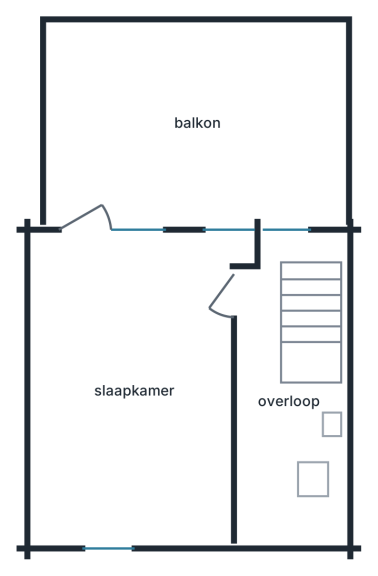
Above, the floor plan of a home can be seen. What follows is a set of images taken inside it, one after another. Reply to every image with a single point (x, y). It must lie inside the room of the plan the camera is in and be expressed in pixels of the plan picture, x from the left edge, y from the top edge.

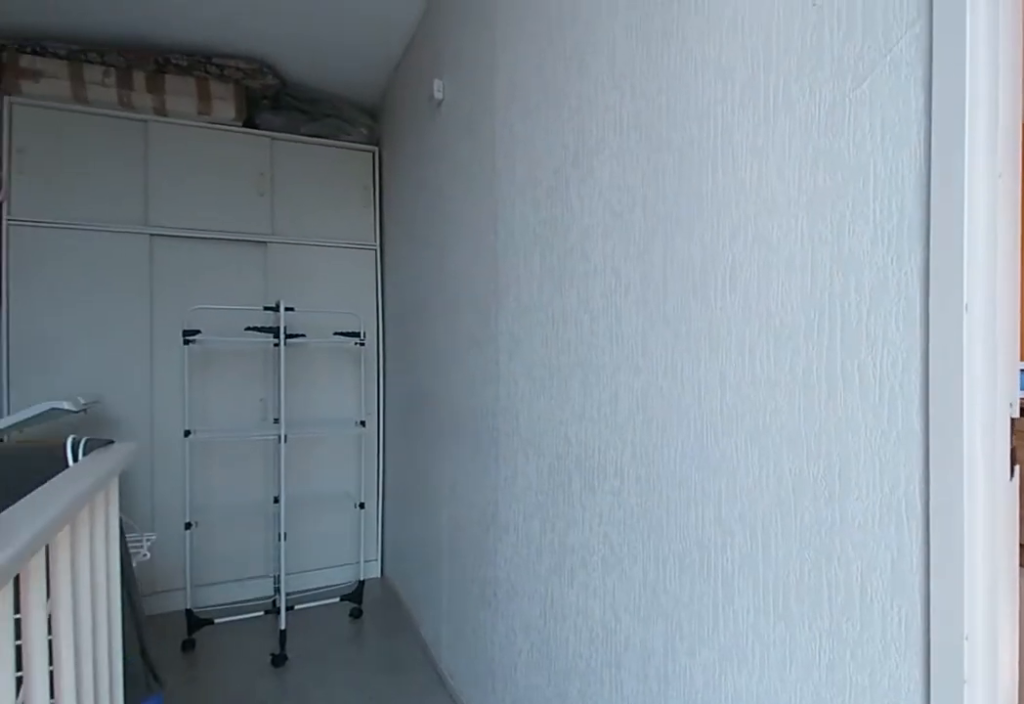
(283, 412)
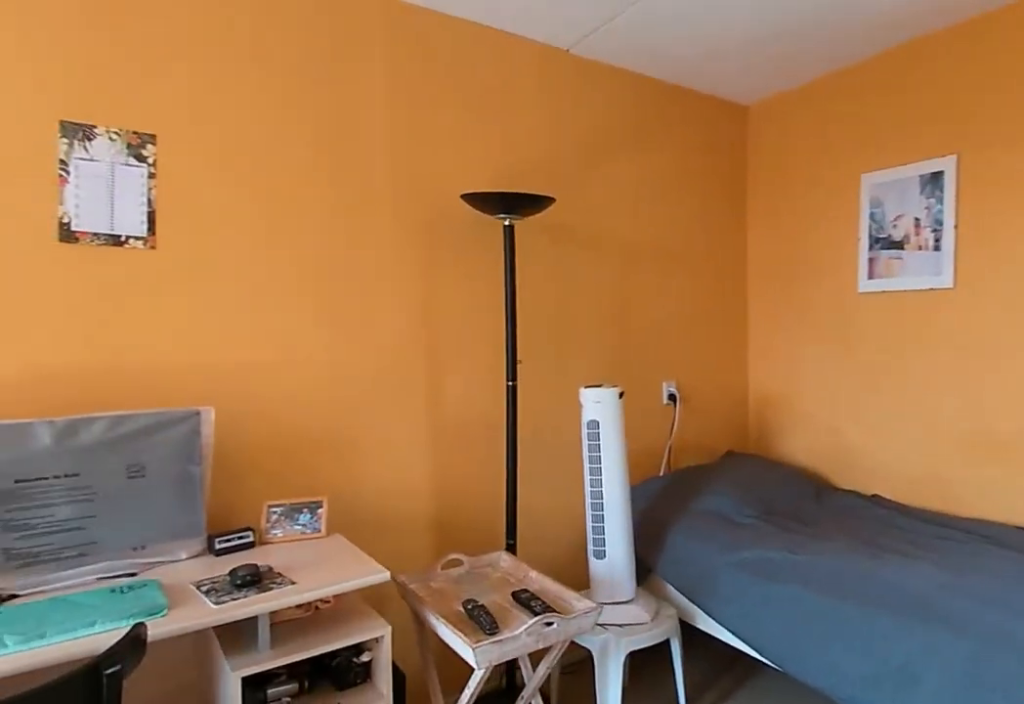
(132, 413)
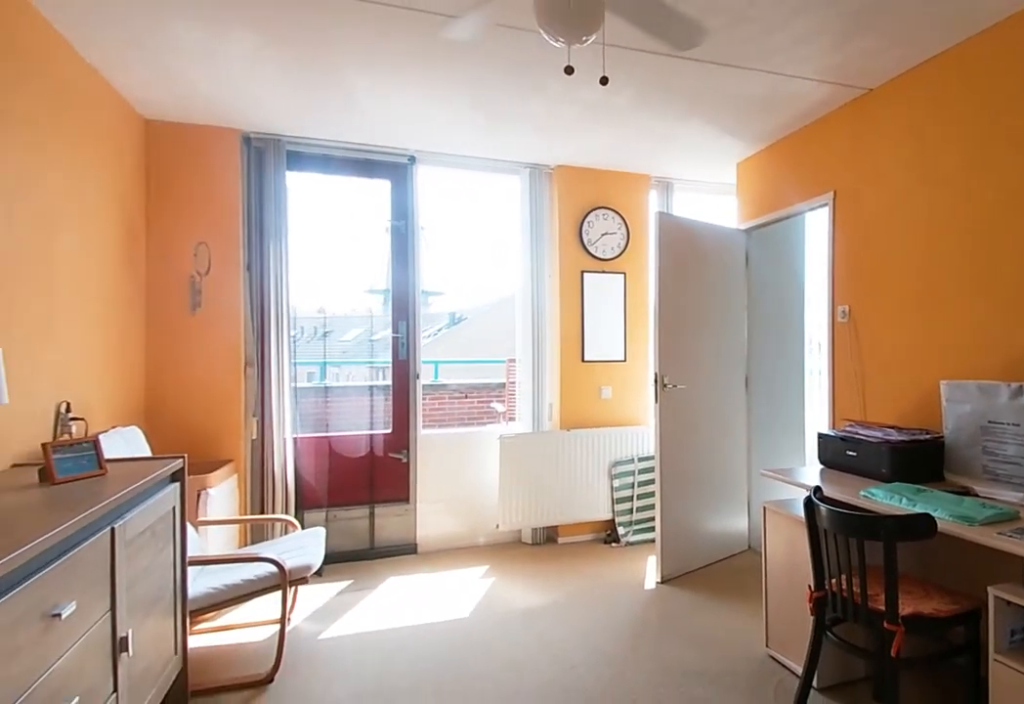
(132, 413)
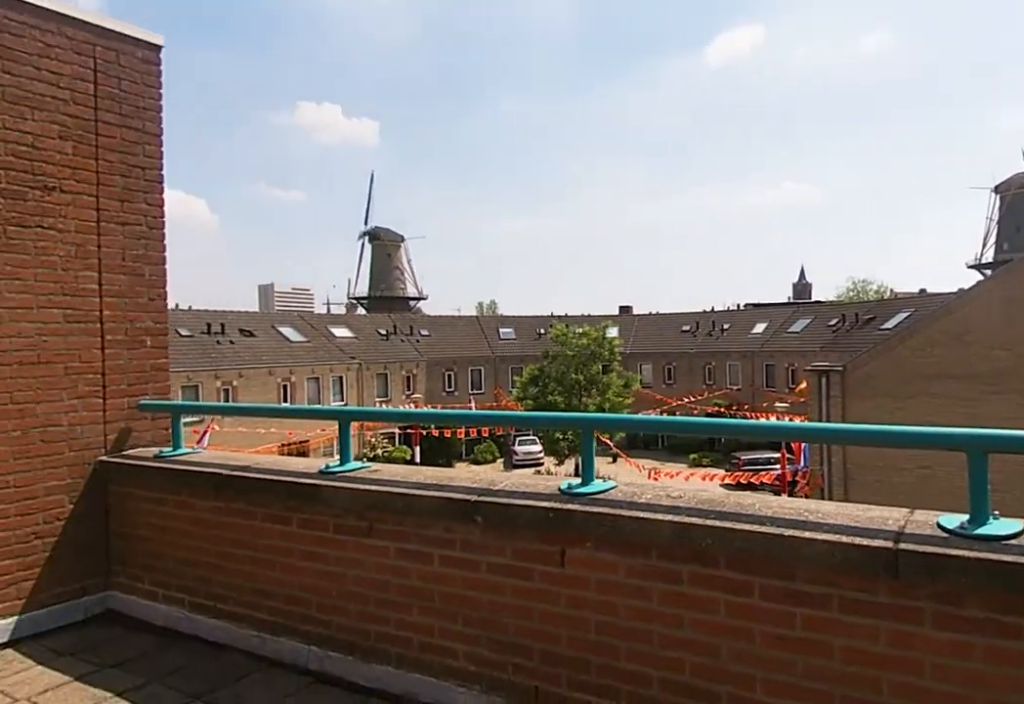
(270, 116)
